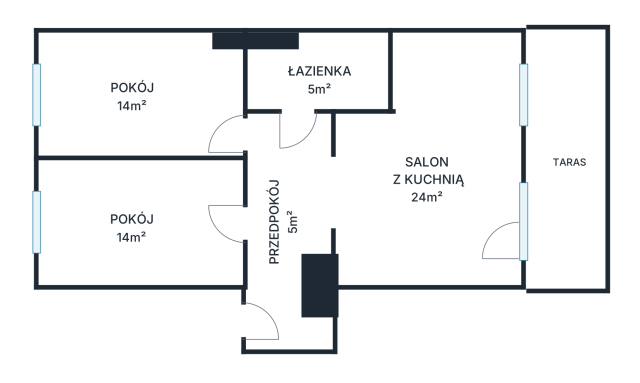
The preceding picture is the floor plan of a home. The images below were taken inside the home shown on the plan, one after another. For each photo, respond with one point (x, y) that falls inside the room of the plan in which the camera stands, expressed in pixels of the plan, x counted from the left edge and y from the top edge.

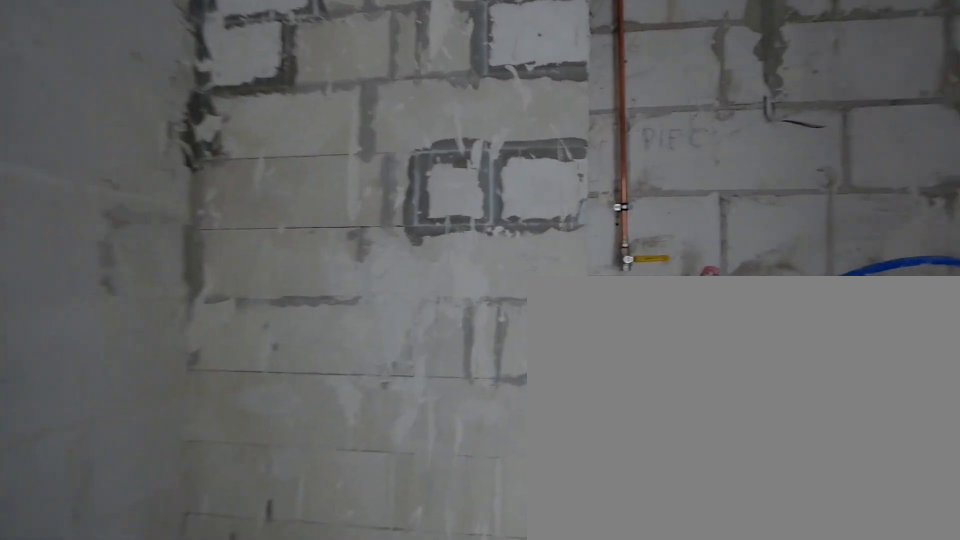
(321, 73)
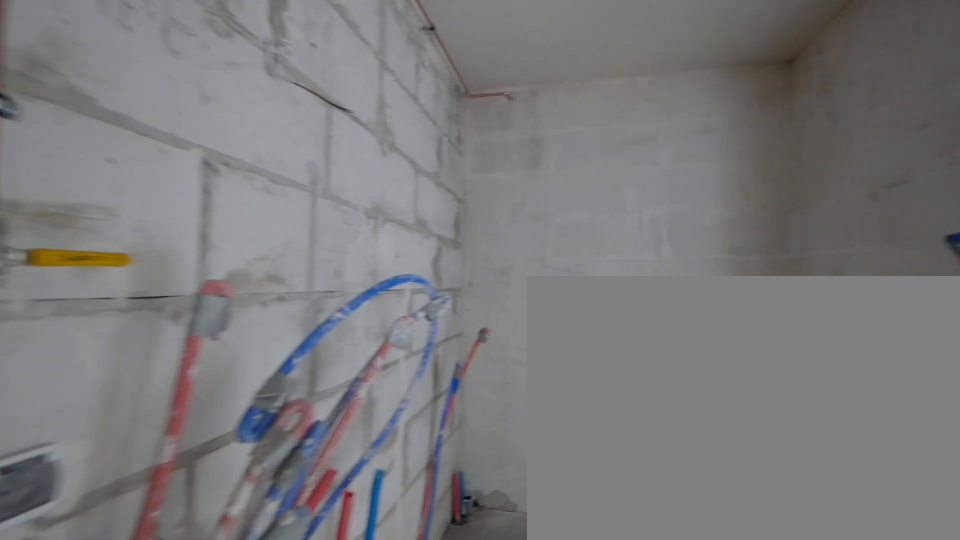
(321, 73)
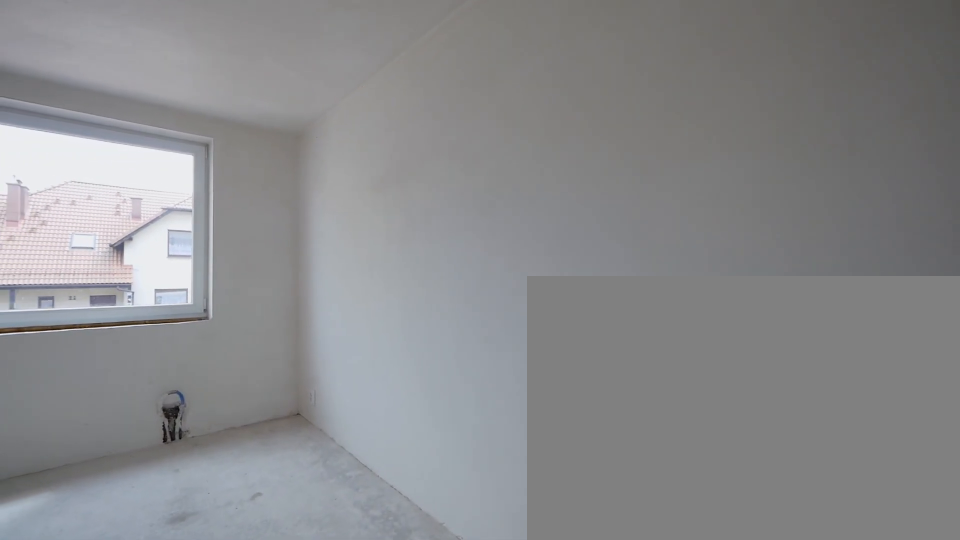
(141, 97)
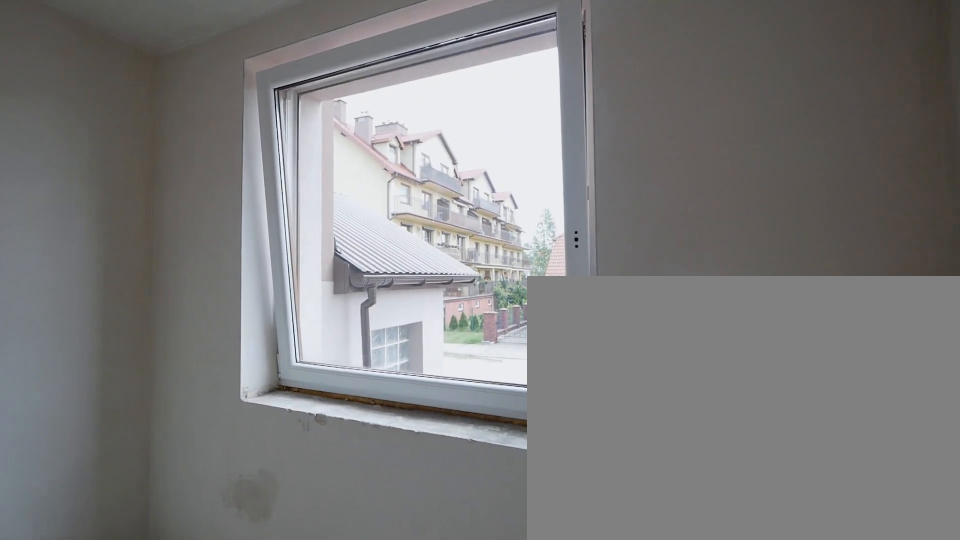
(141, 223)
